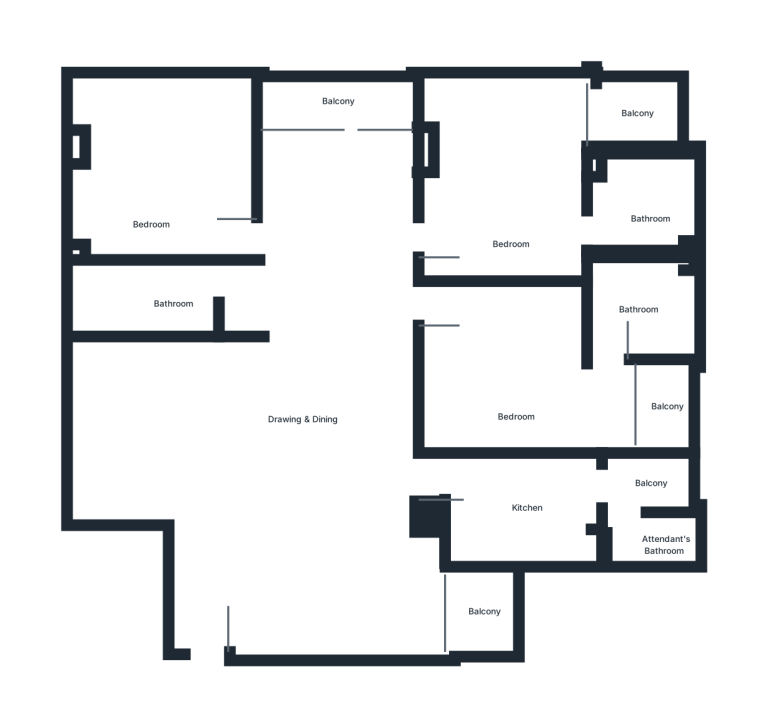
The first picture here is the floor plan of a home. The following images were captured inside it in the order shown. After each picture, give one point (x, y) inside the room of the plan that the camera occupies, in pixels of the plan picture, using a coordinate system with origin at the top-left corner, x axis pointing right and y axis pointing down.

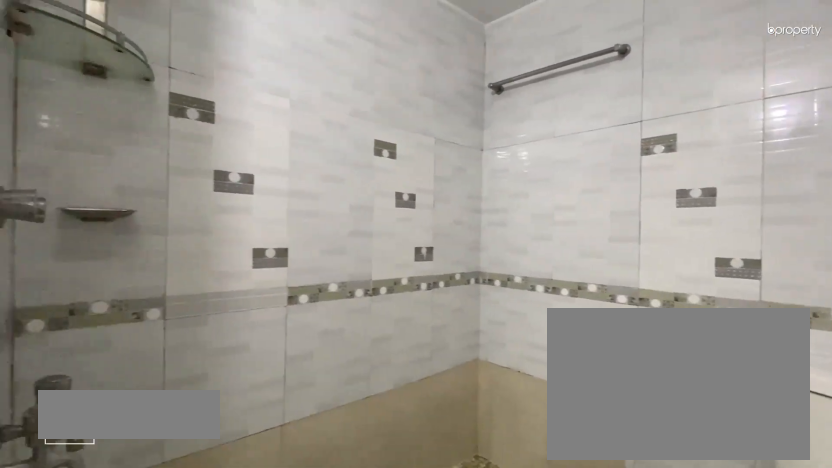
(653, 219)
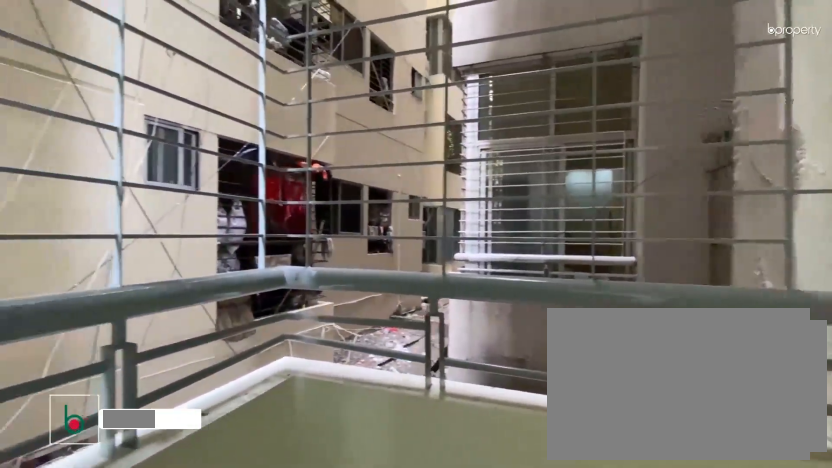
(643, 118)
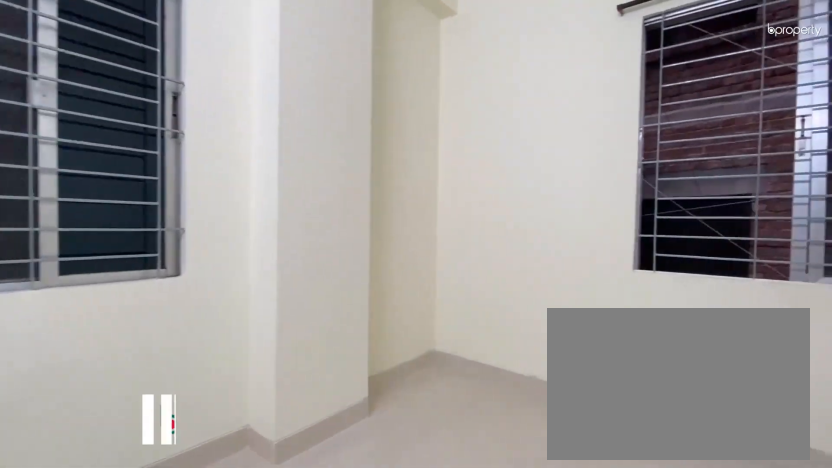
(147, 194)
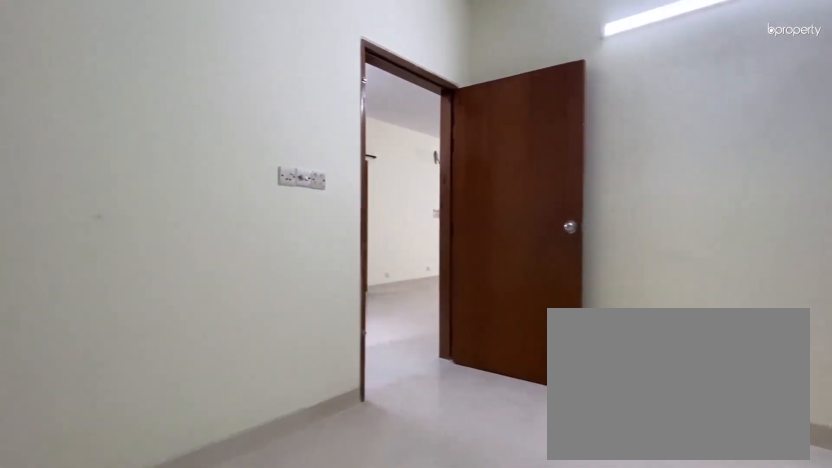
(147, 194)
